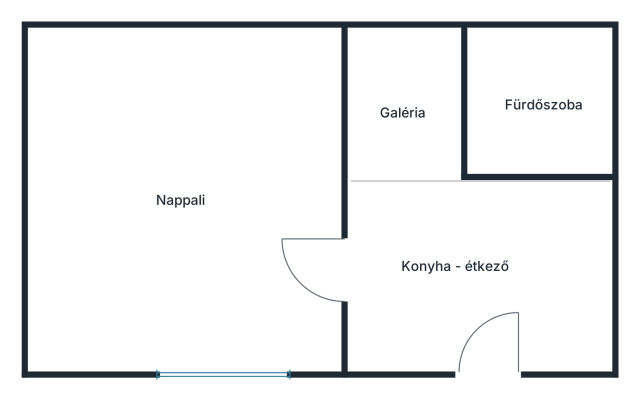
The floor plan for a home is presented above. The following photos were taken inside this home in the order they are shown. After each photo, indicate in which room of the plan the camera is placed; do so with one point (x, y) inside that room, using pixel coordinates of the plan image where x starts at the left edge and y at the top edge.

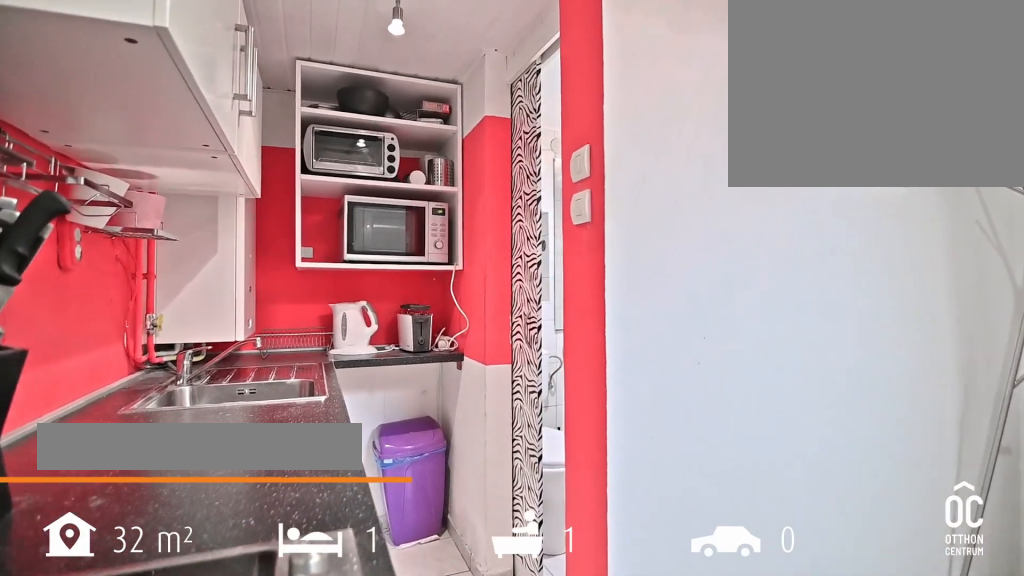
(474, 267)
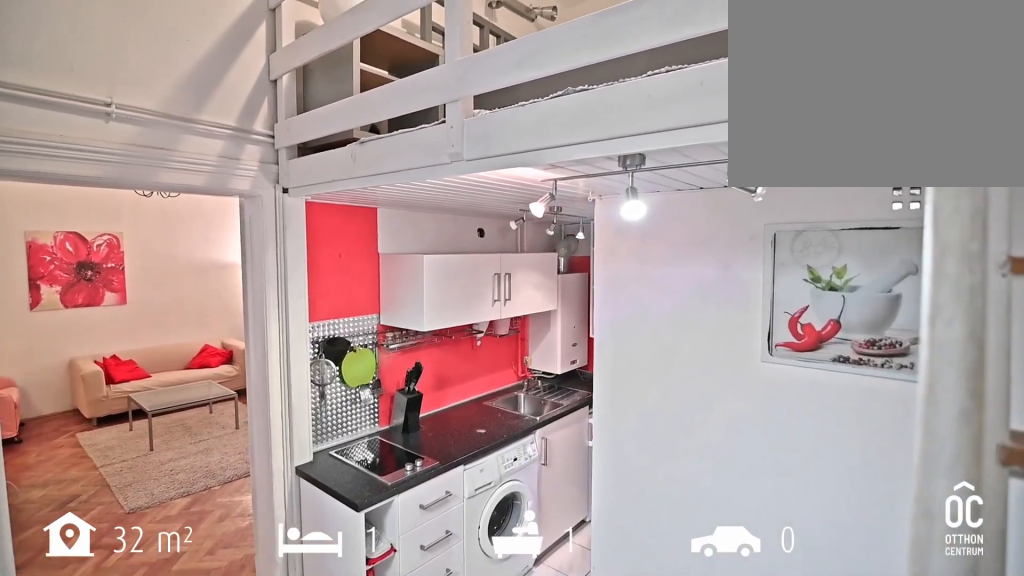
(474, 267)
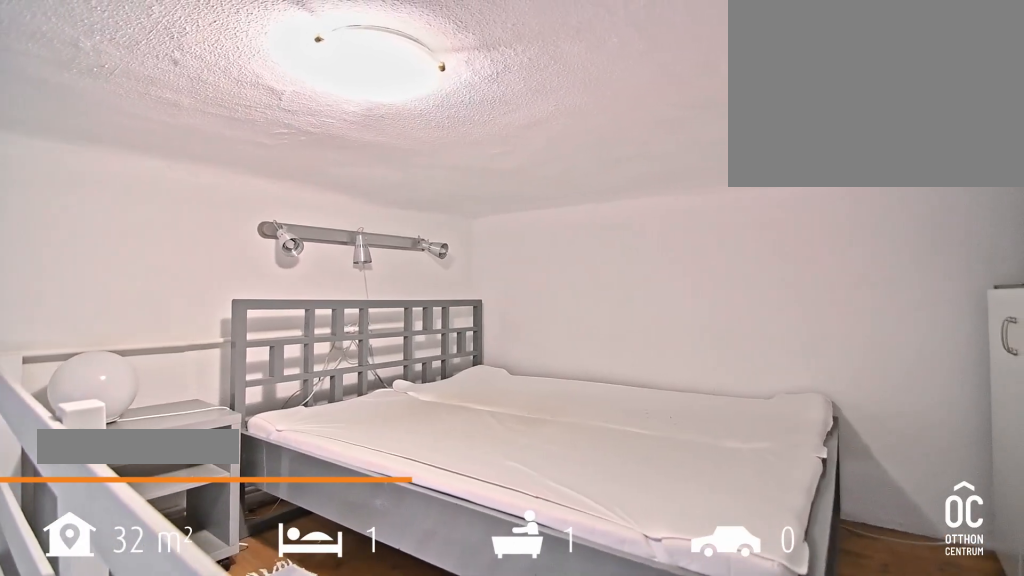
(404, 111)
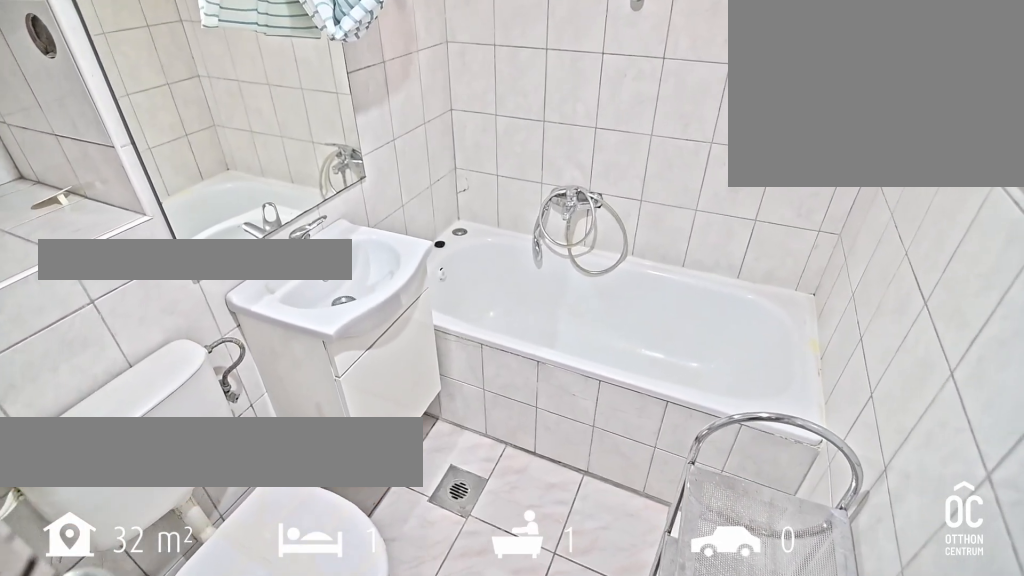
(539, 106)
